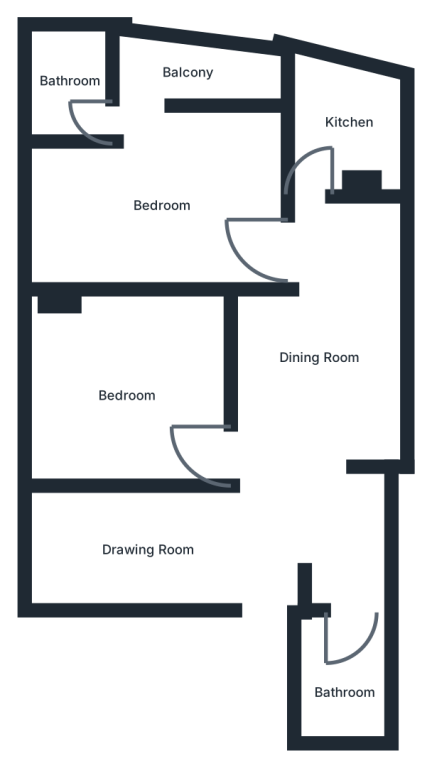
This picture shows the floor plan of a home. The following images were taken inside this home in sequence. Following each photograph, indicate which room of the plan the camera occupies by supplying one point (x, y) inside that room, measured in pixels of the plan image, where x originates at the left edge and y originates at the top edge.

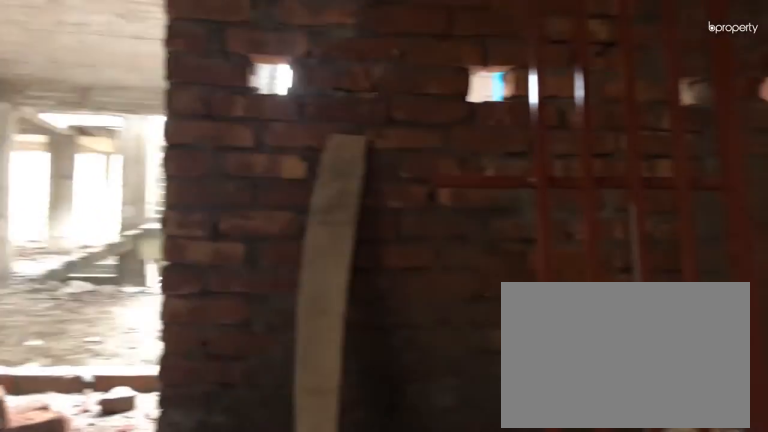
(162, 197)
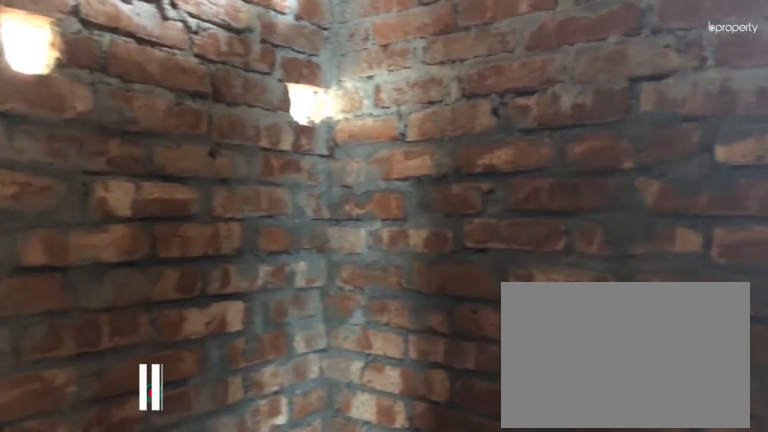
(67, 83)
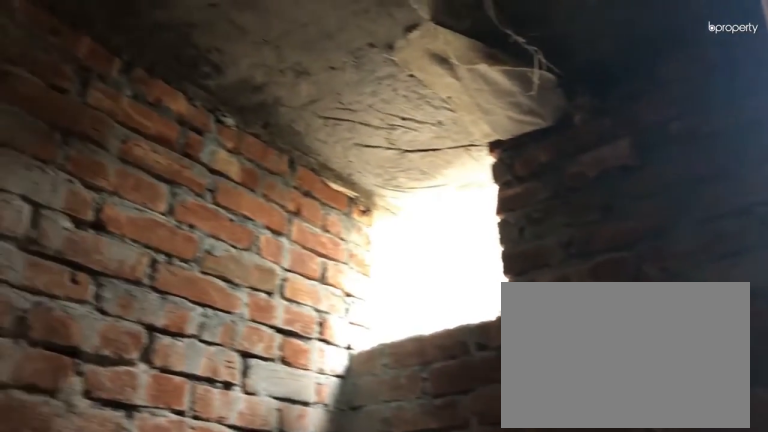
(67, 83)
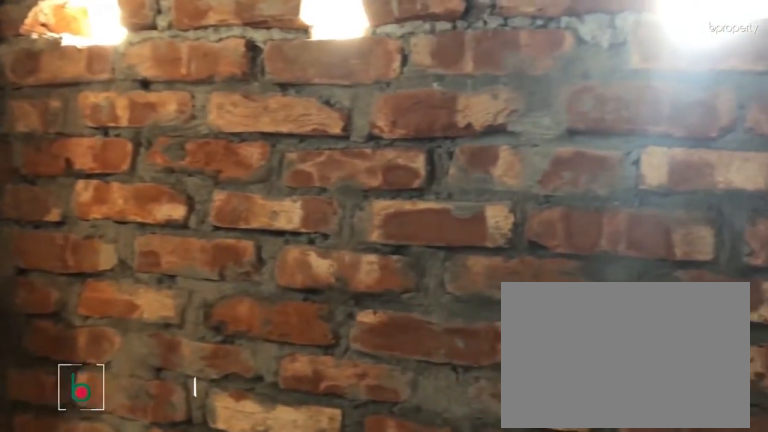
(349, 127)
